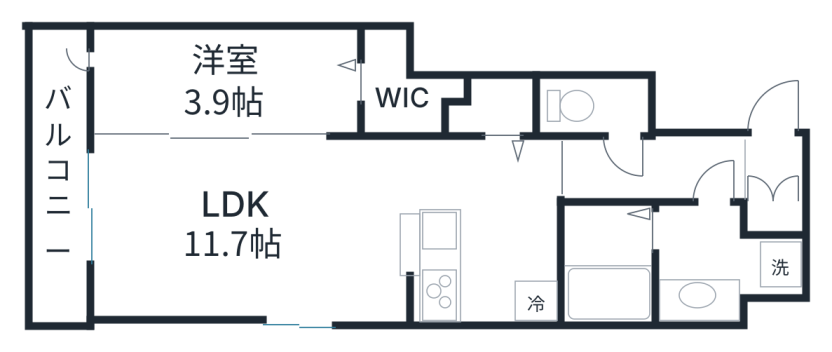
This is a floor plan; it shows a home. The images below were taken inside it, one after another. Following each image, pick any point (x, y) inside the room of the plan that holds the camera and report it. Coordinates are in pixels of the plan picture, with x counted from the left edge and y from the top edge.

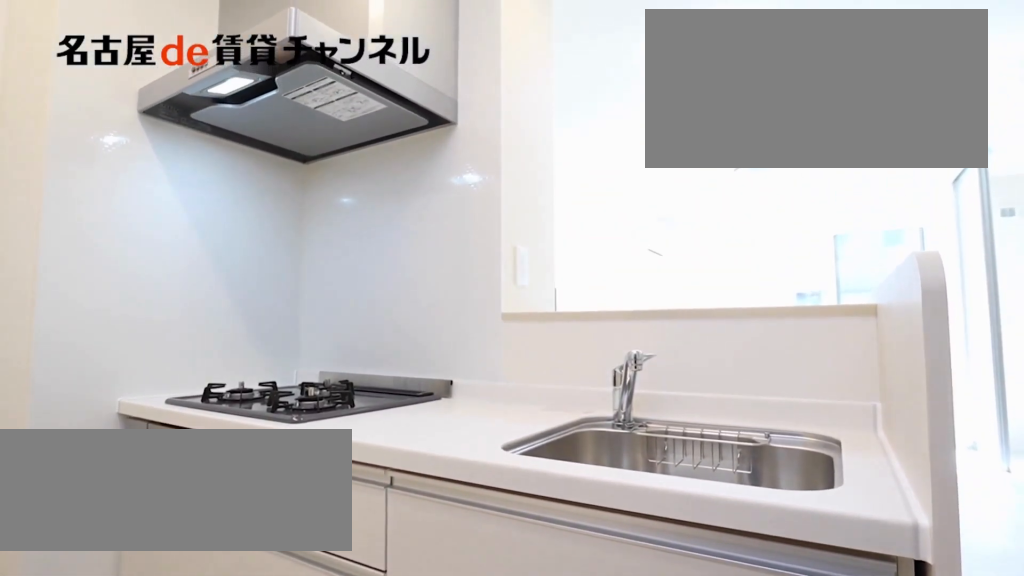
(491, 233)
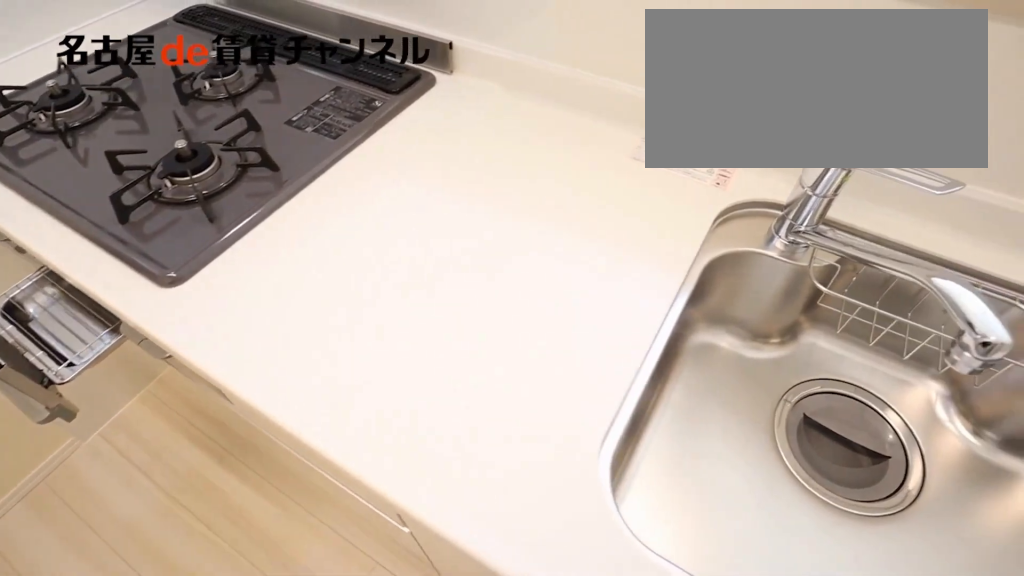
(490, 233)
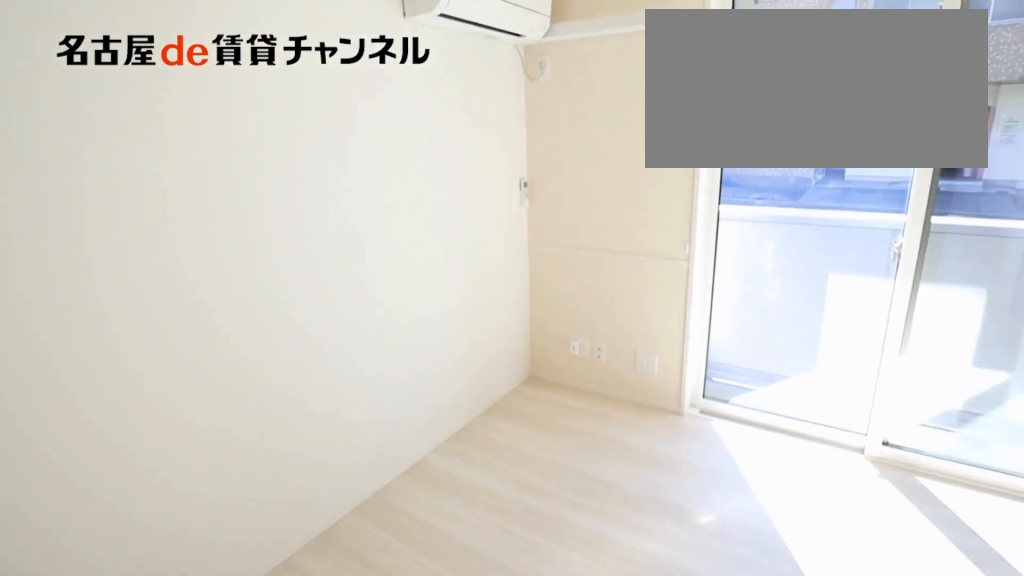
(253, 232)
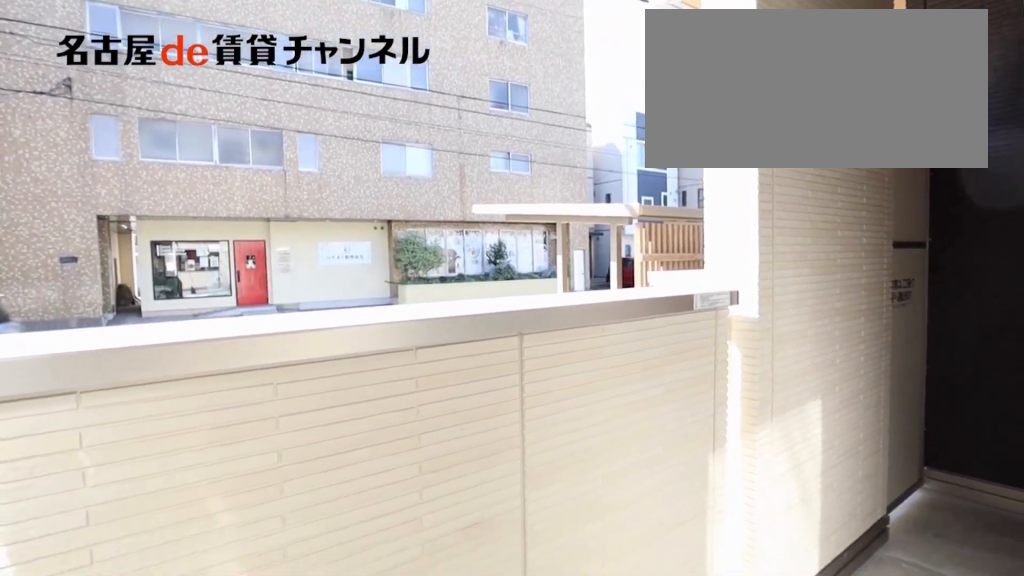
(62, 178)
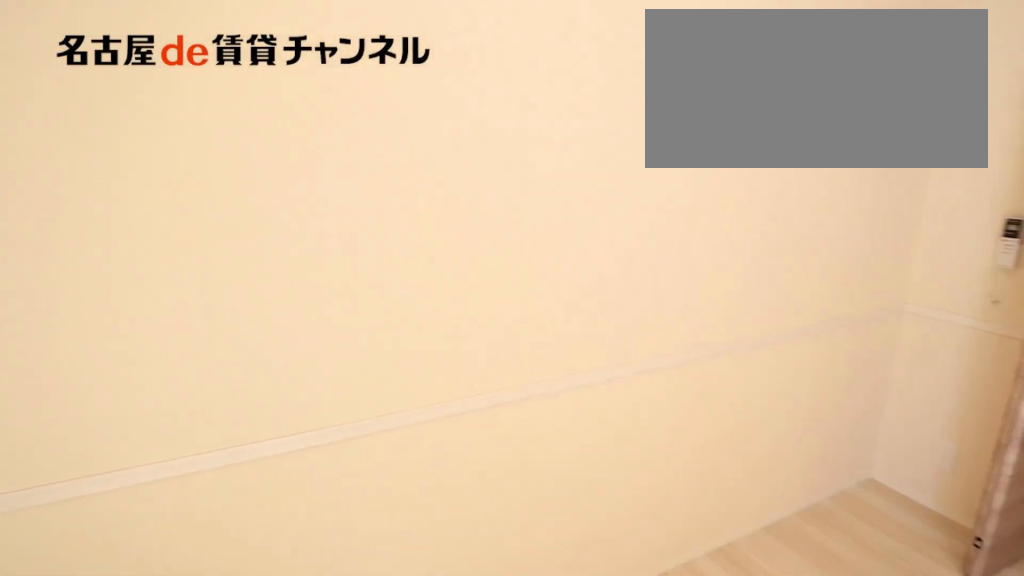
(226, 83)
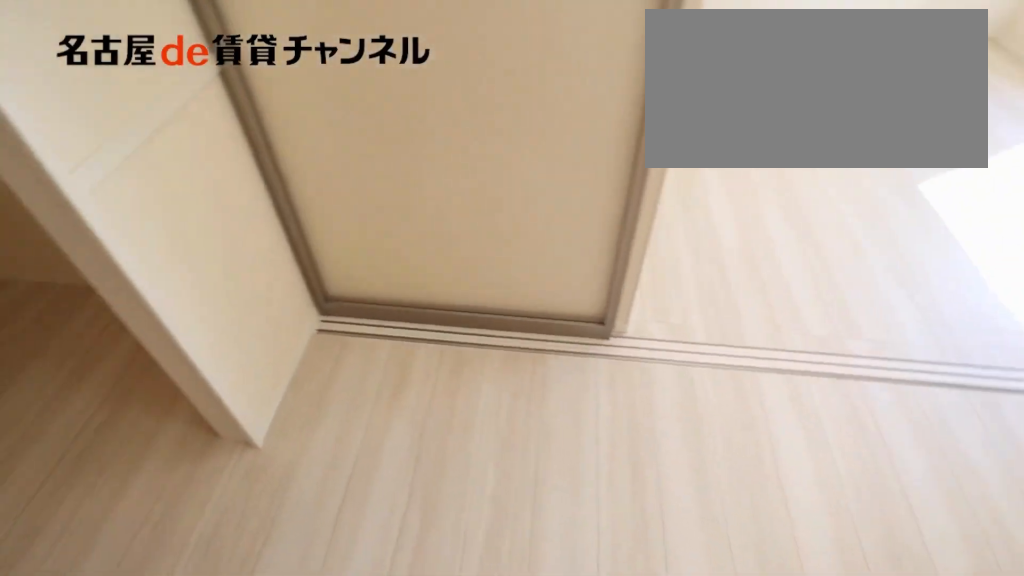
(226, 83)
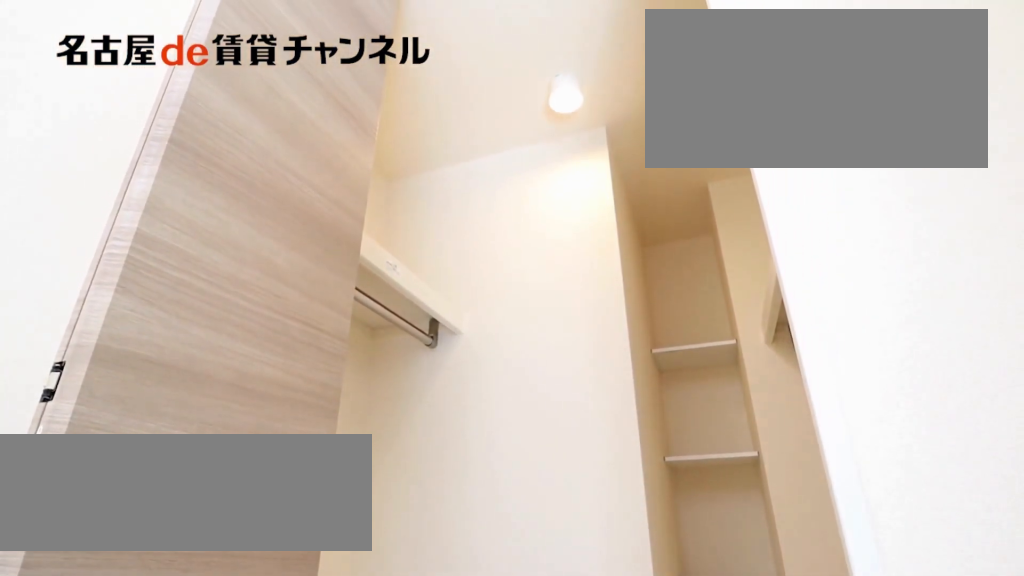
(400, 92)
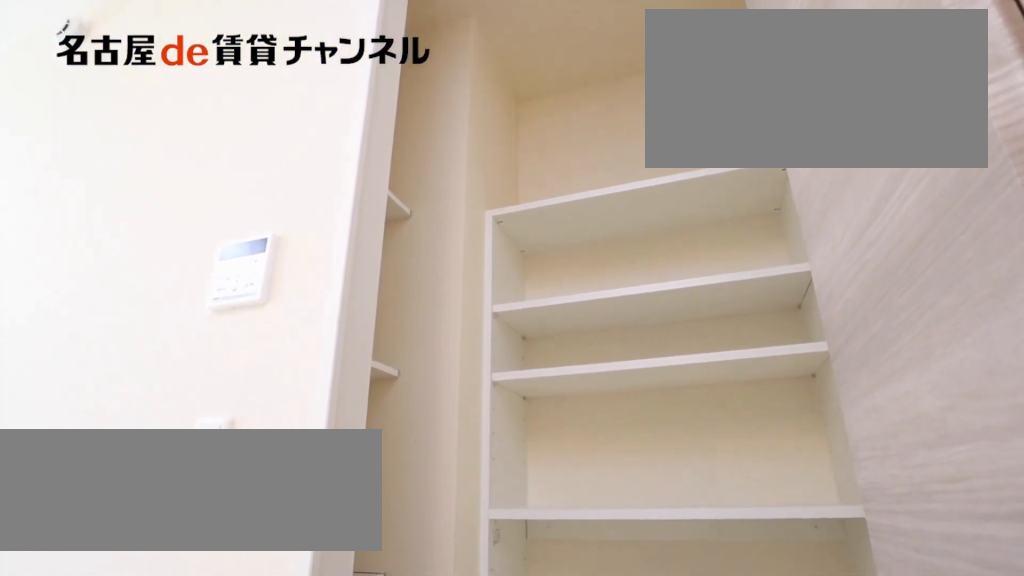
(490, 111)
